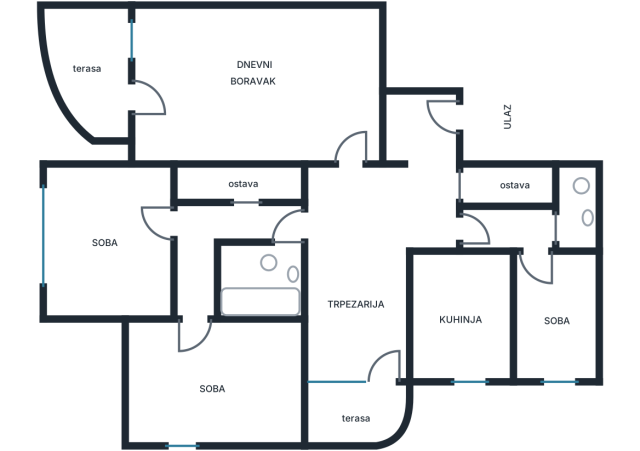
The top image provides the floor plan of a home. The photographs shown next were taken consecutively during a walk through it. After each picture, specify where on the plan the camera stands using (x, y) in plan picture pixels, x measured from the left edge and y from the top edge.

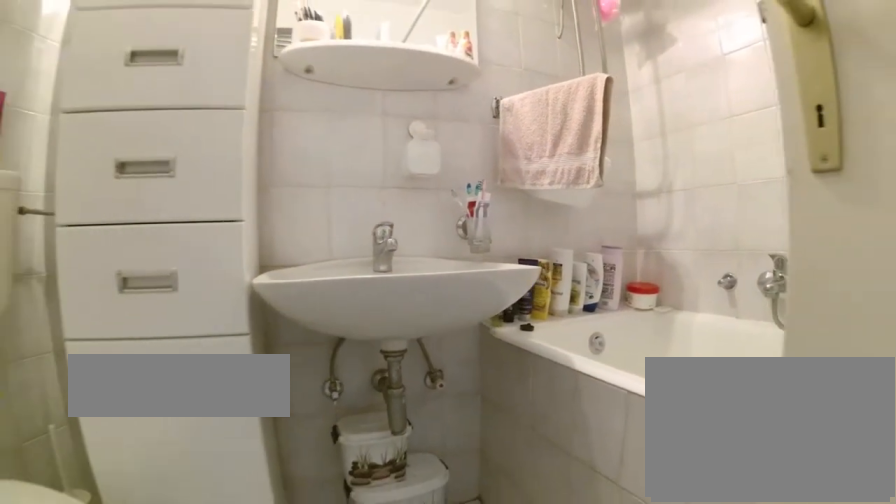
(223, 279)
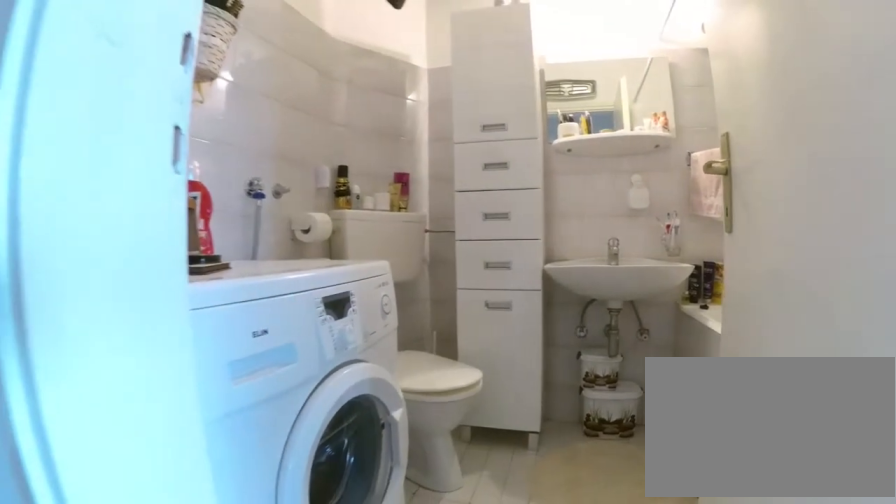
(195, 292)
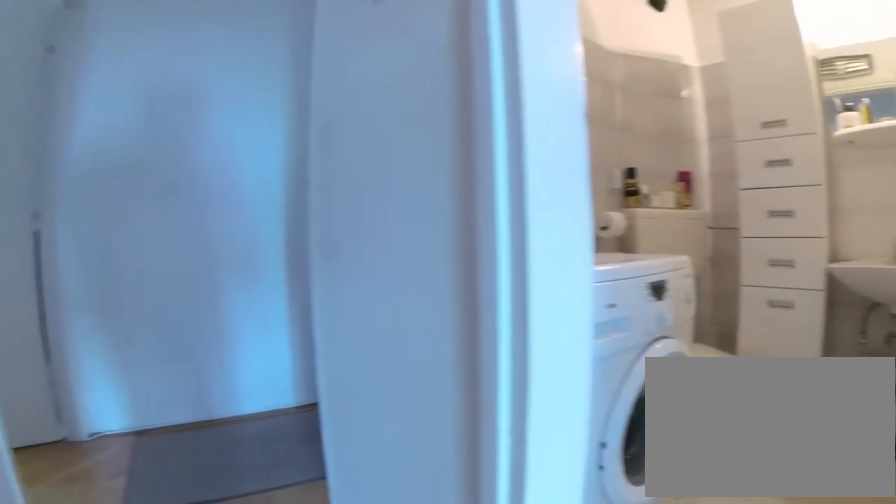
(194, 301)
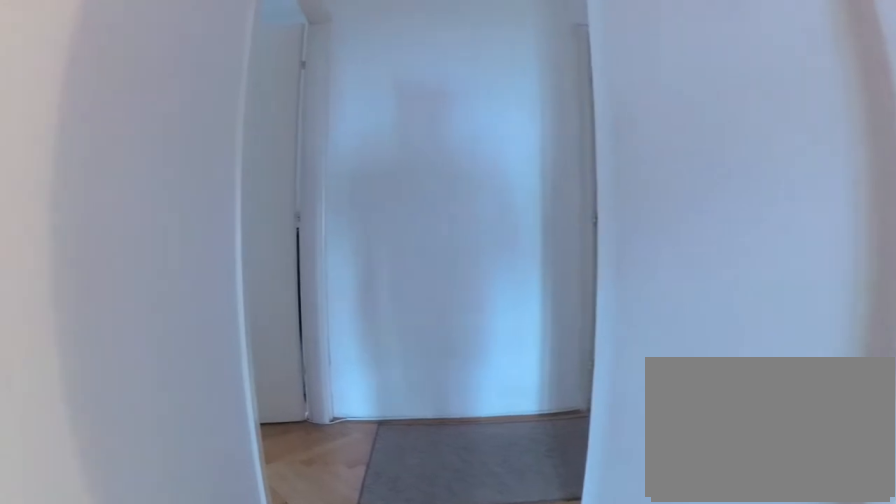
(196, 299)
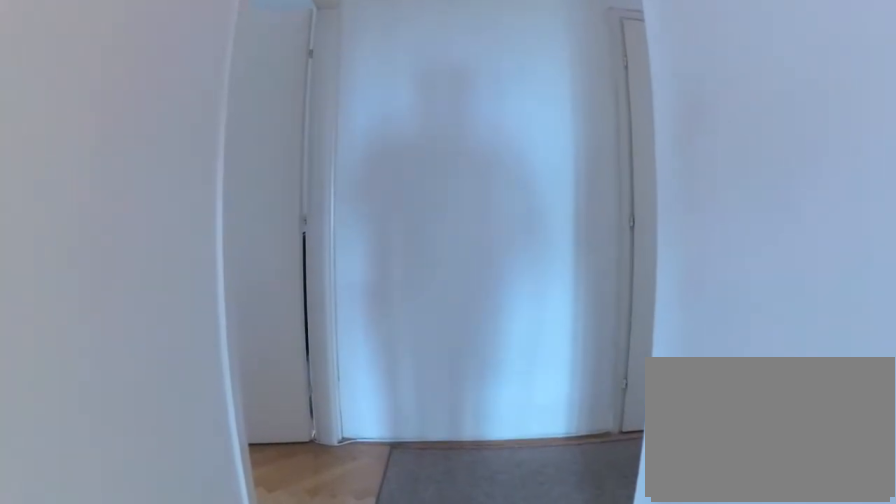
(195, 291)
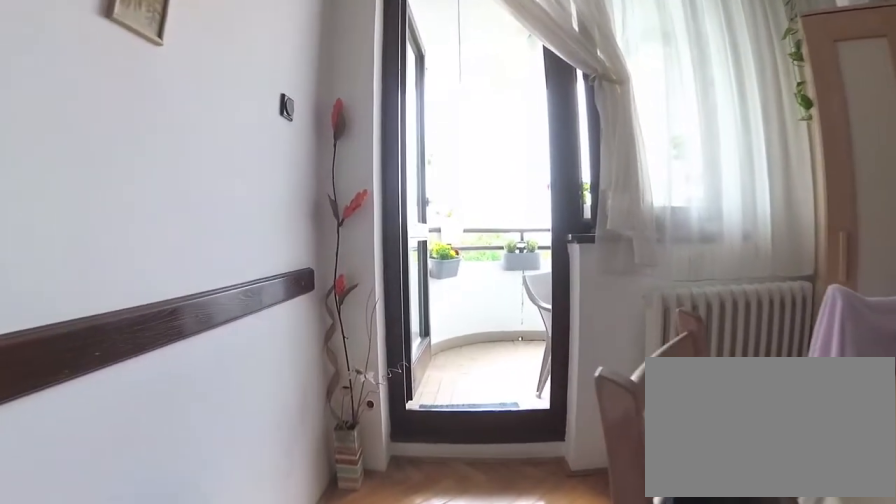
(371, 297)
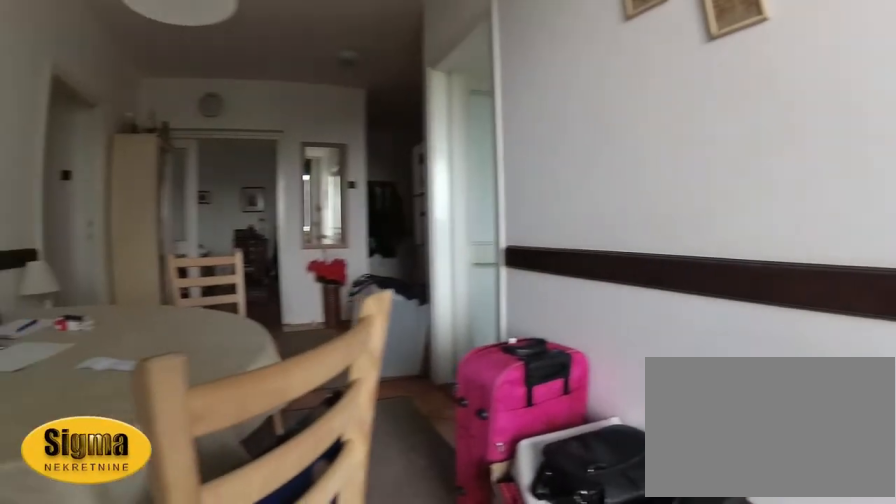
(351, 358)
